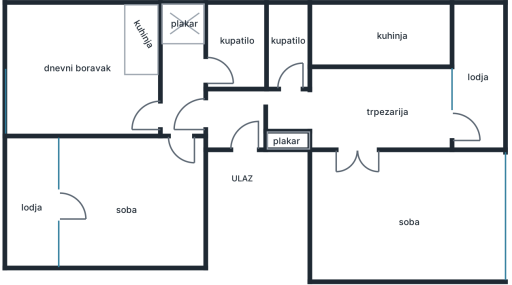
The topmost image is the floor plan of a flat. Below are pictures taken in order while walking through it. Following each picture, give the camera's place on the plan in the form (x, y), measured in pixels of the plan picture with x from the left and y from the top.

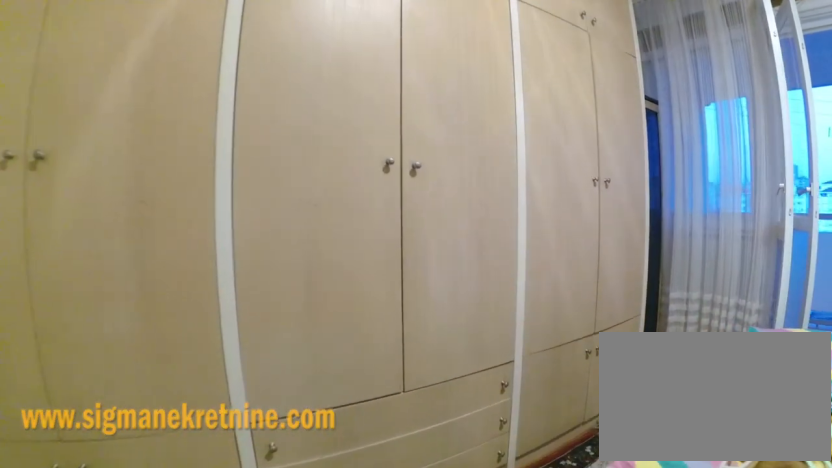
(186, 213)
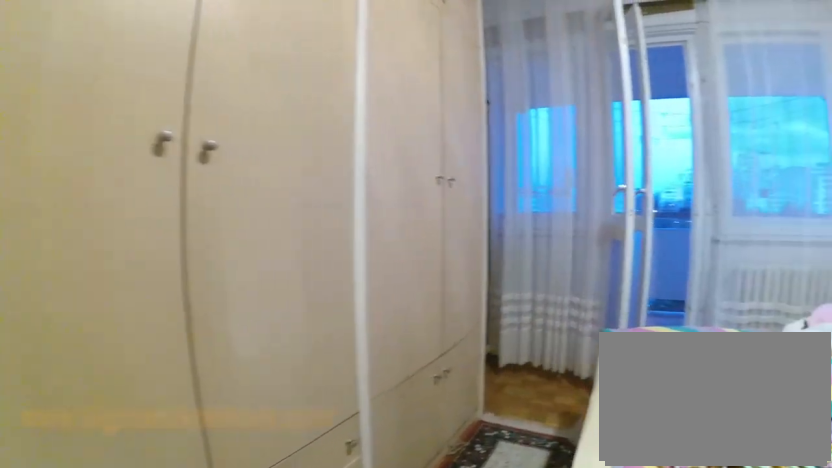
(181, 215)
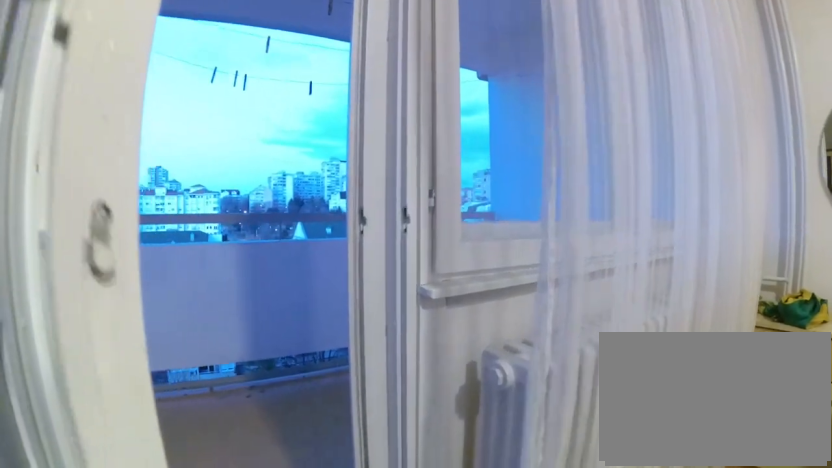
(109, 219)
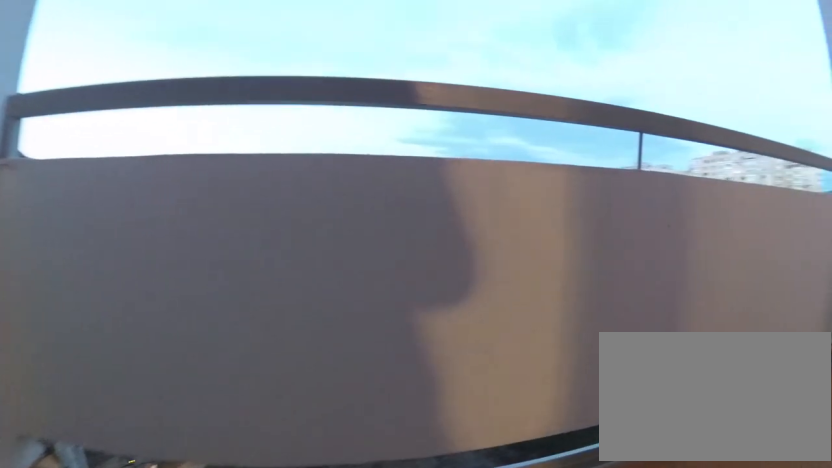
(45, 238)
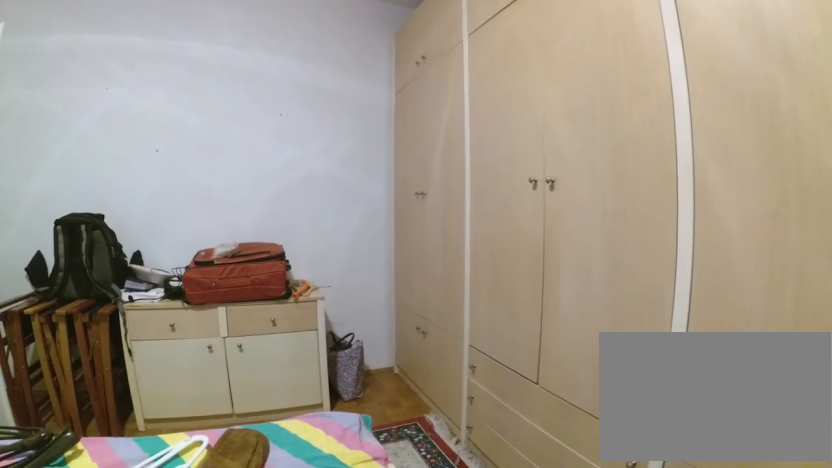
(95, 219)
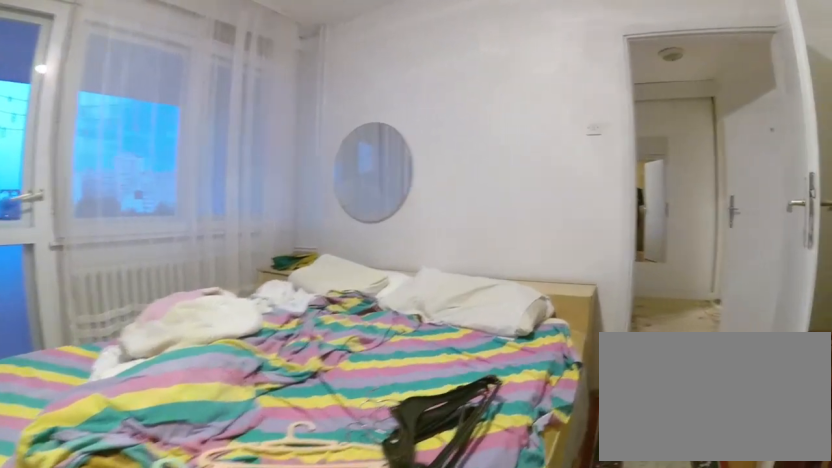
(172, 240)
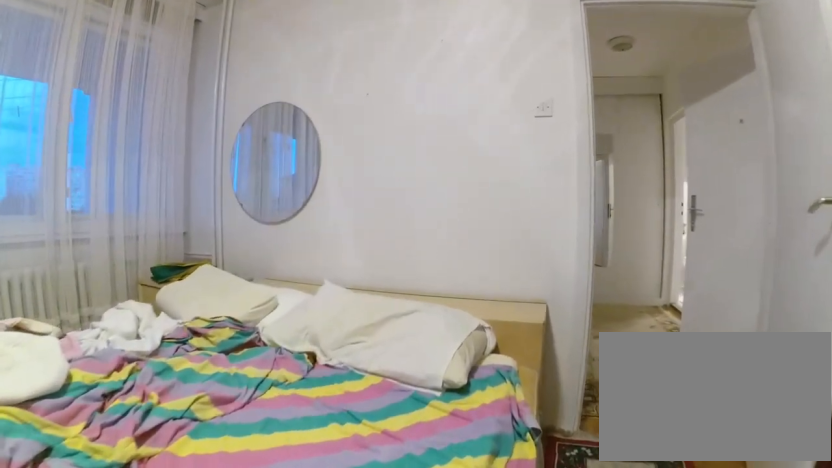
(170, 228)
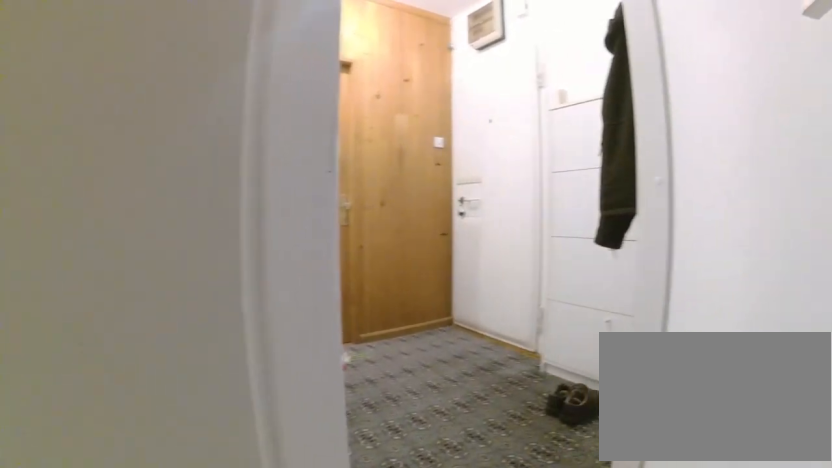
(182, 115)
